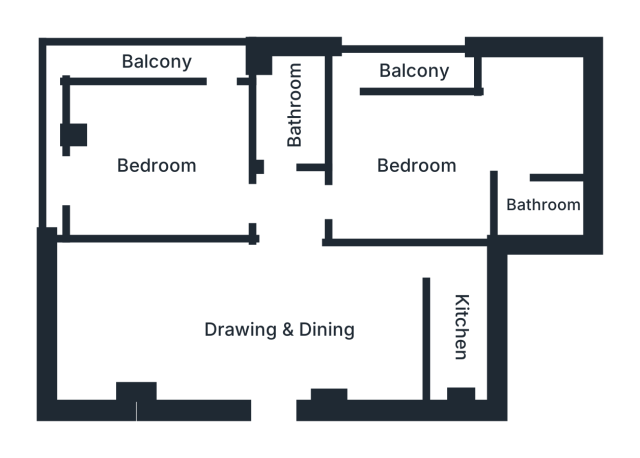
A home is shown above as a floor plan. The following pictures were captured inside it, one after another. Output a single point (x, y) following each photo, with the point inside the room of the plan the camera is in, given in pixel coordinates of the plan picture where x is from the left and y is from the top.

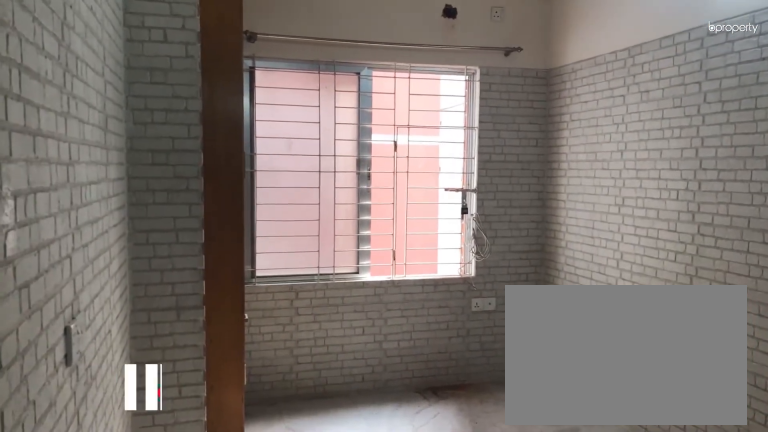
(280, 331)
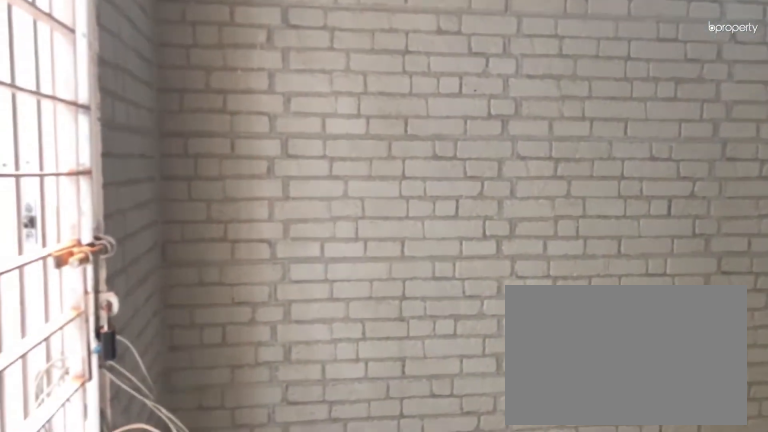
(280, 331)
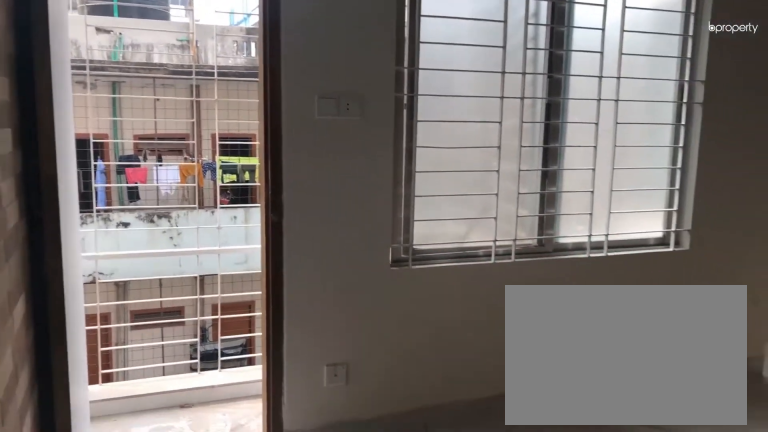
(414, 163)
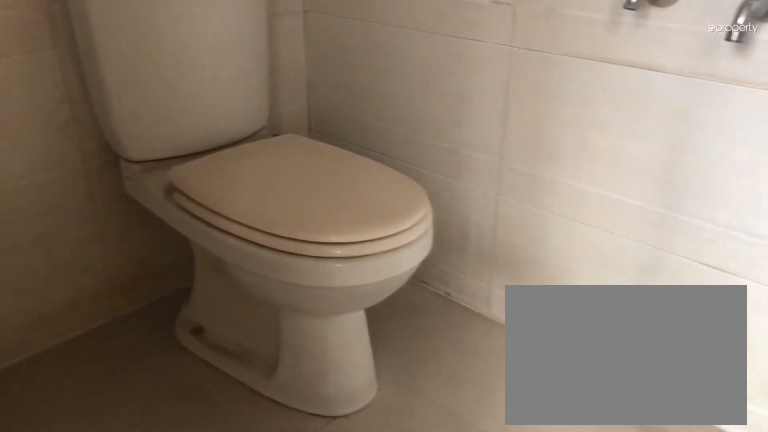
(544, 201)
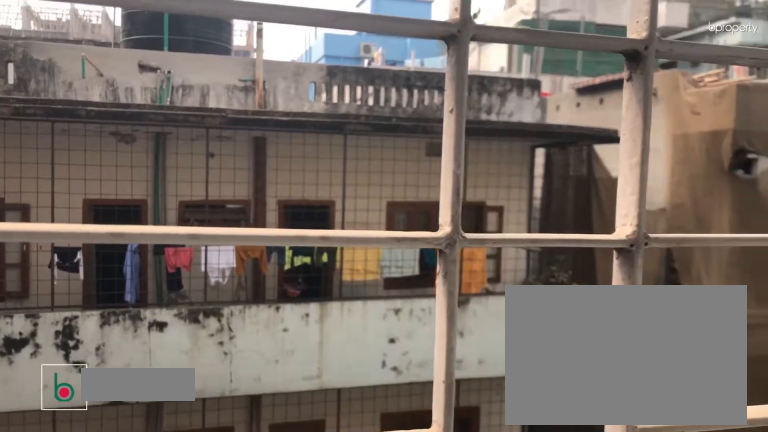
(413, 69)
